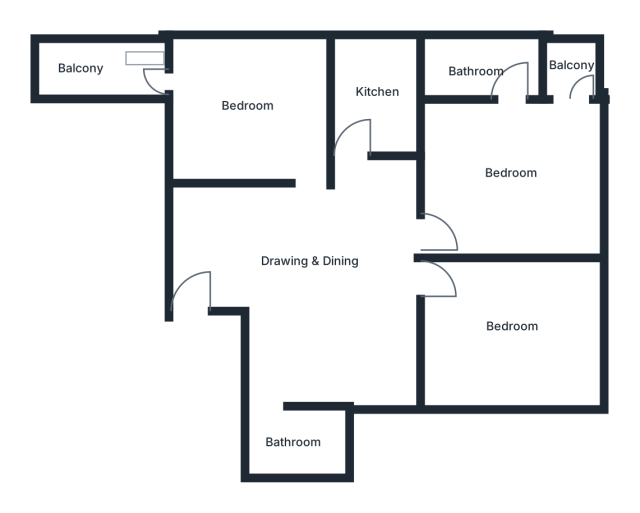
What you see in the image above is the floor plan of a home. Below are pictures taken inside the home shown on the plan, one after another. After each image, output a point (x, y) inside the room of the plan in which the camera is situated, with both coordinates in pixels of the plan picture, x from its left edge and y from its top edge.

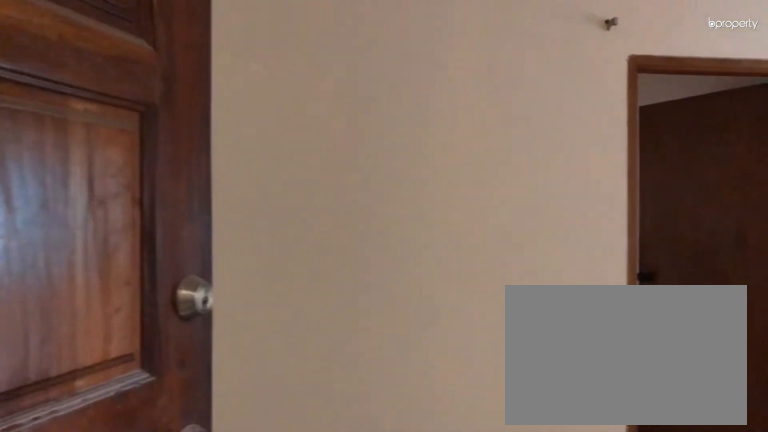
(309, 261)
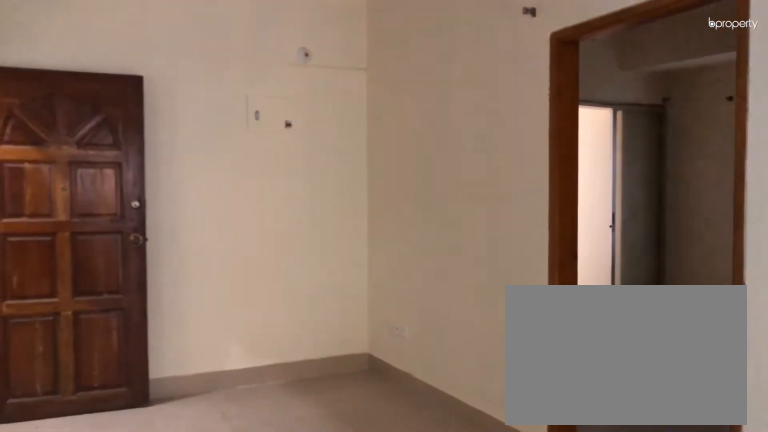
(308, 261)
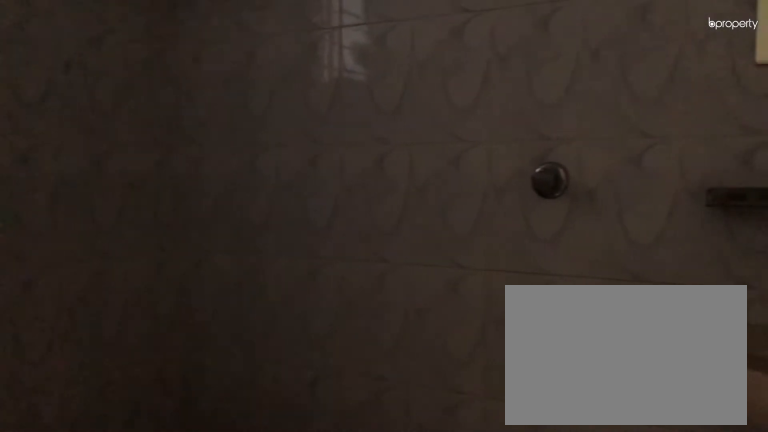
(294, 442)
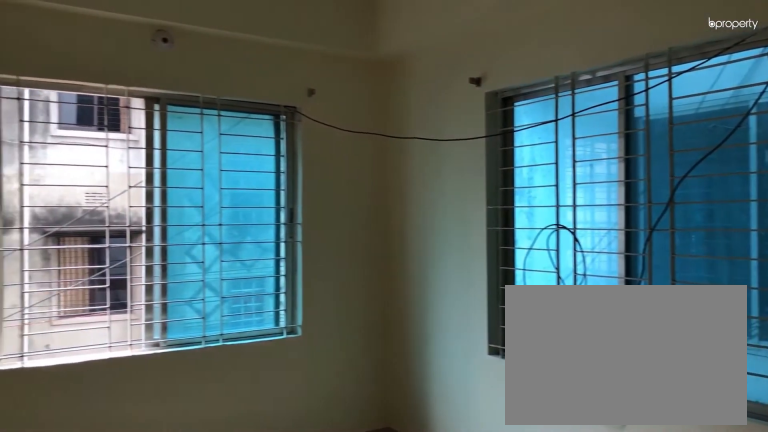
(514, 328)
